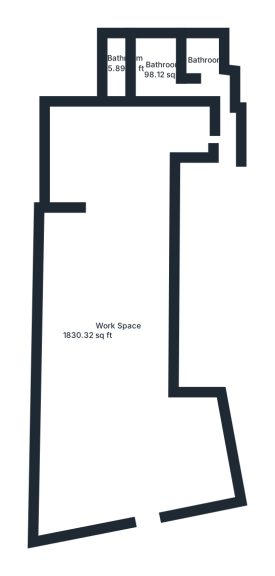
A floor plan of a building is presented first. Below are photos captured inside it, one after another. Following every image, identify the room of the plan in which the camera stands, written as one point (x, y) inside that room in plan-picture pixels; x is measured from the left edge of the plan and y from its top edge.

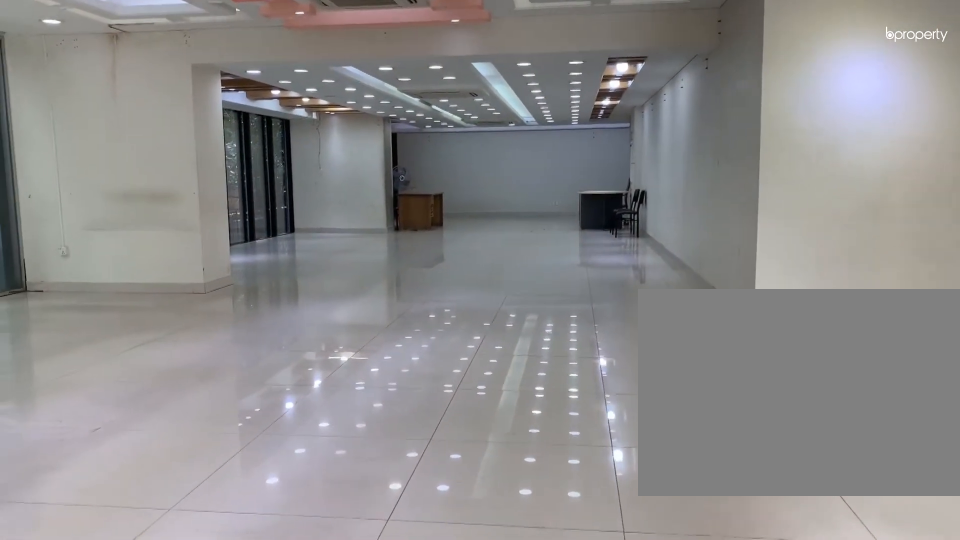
(110, 445)
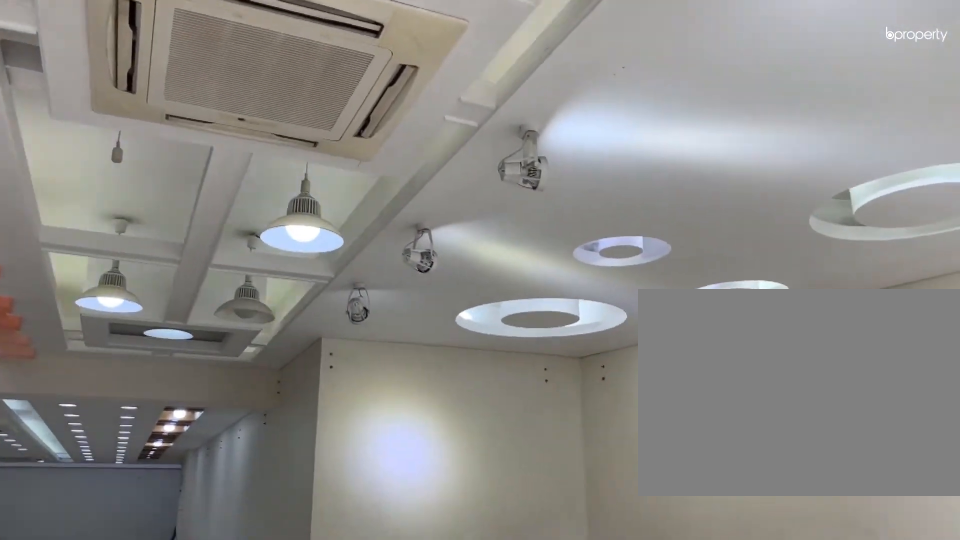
(112, 413)
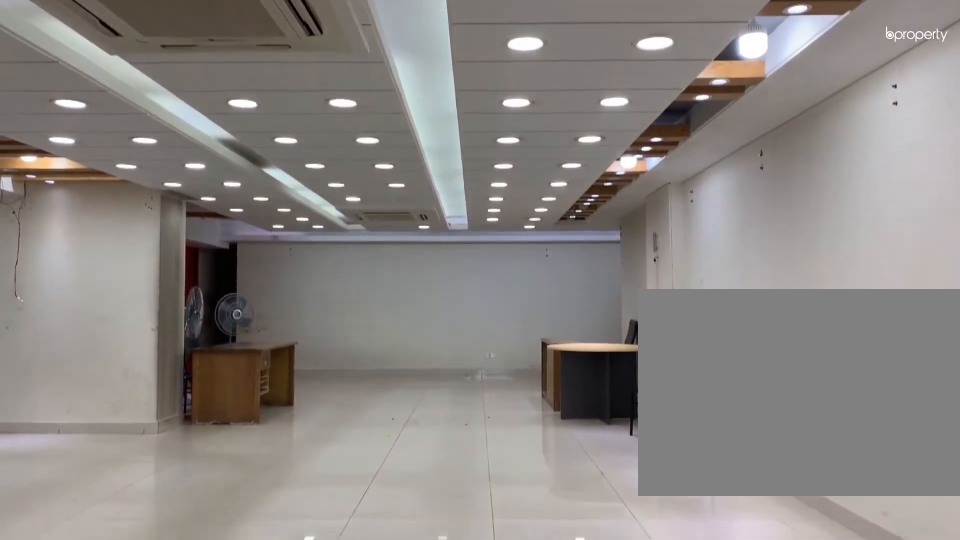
(106, 290)
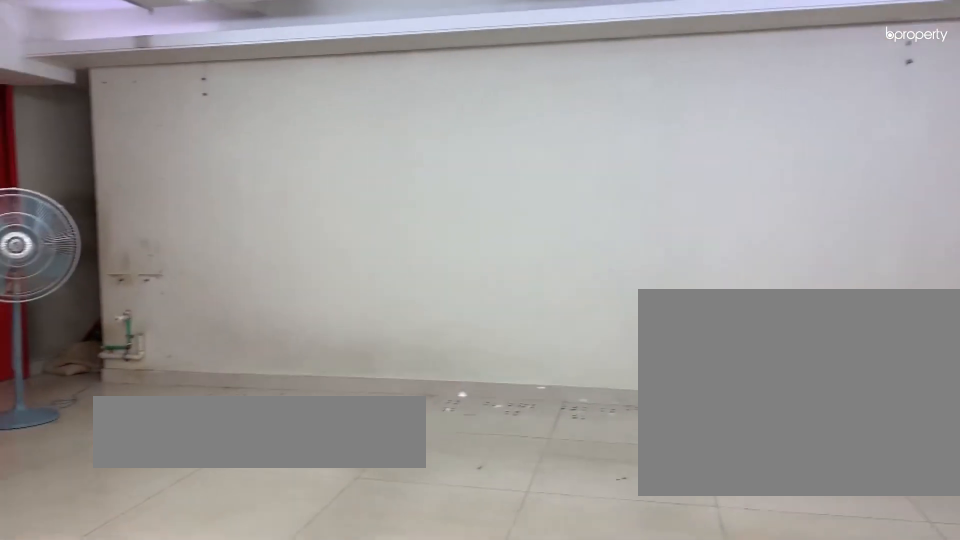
(115, 159)
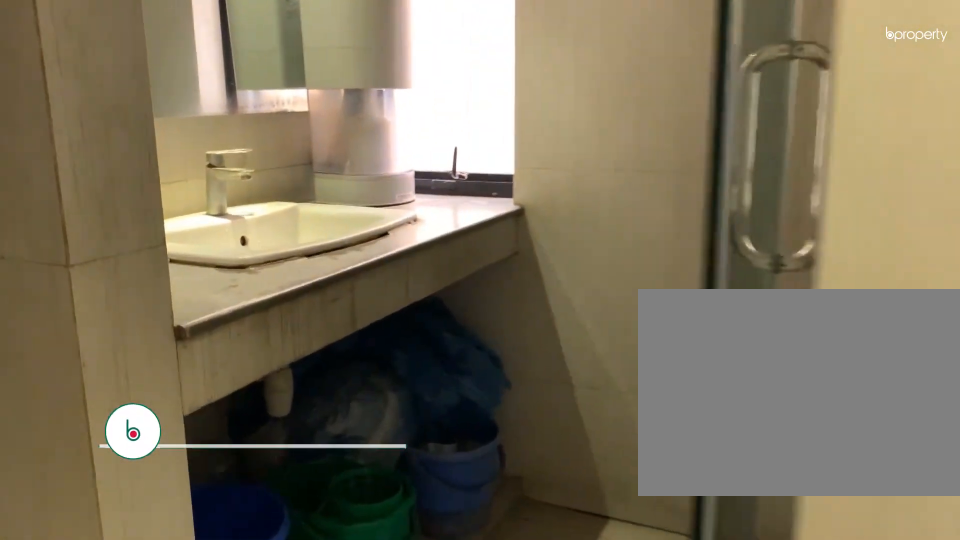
(153, 68)
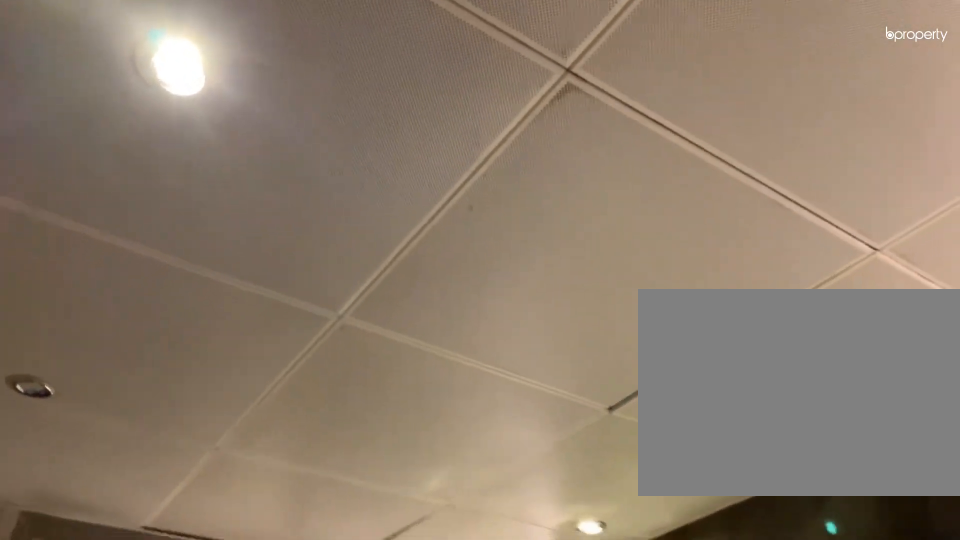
(153, 68)
